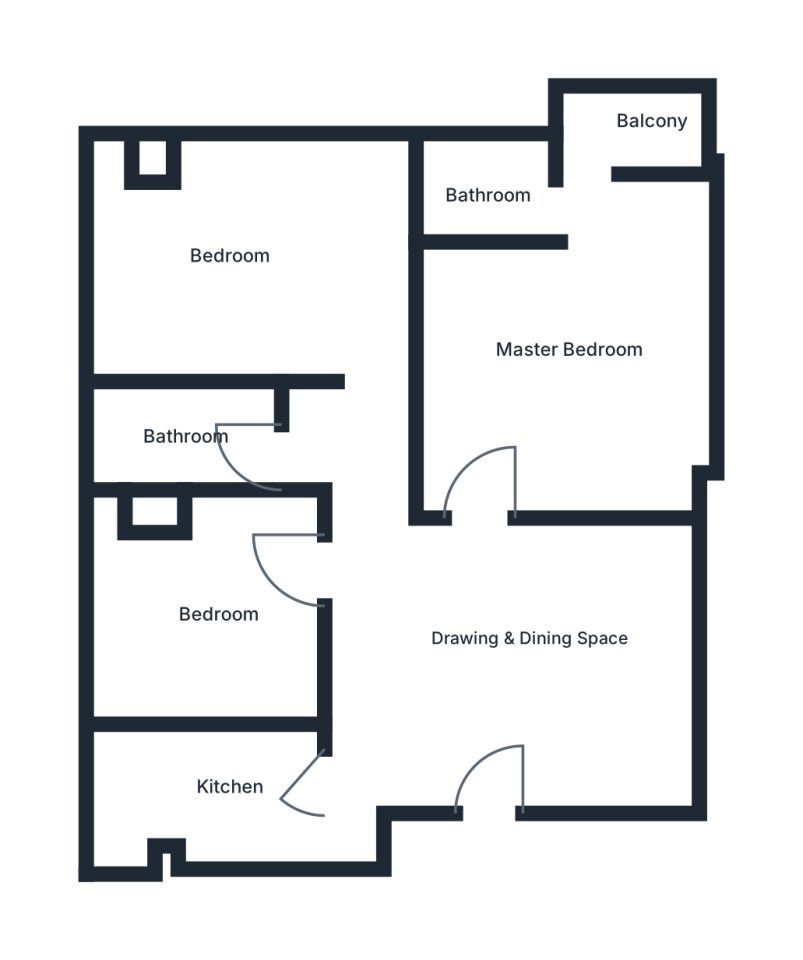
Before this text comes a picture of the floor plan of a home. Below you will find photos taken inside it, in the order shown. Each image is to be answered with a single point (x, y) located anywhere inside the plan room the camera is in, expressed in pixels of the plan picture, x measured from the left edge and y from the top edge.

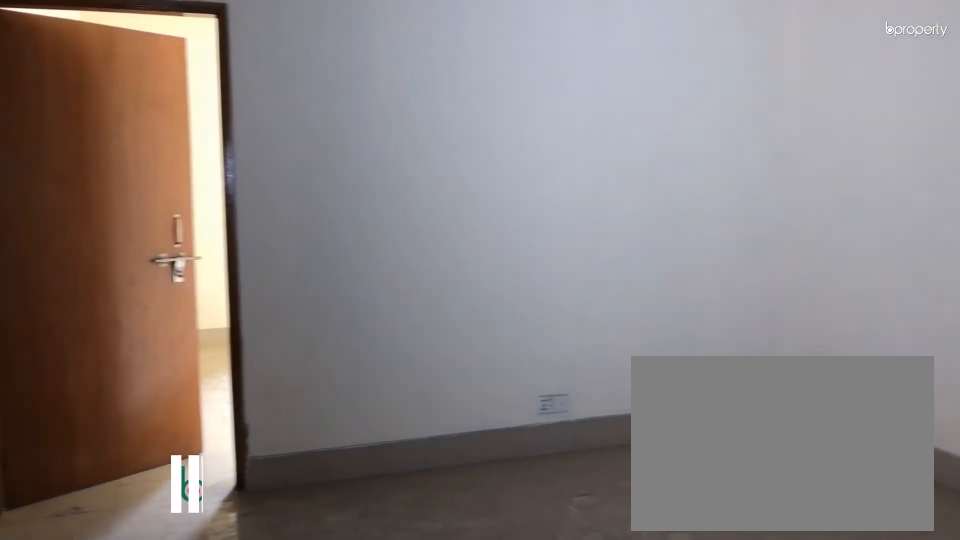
(473, 651)
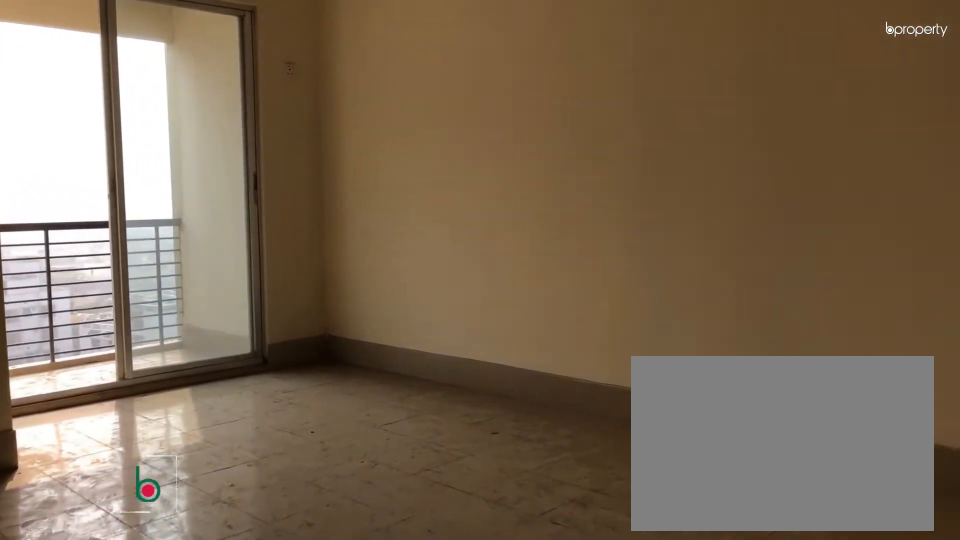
(593, 346)
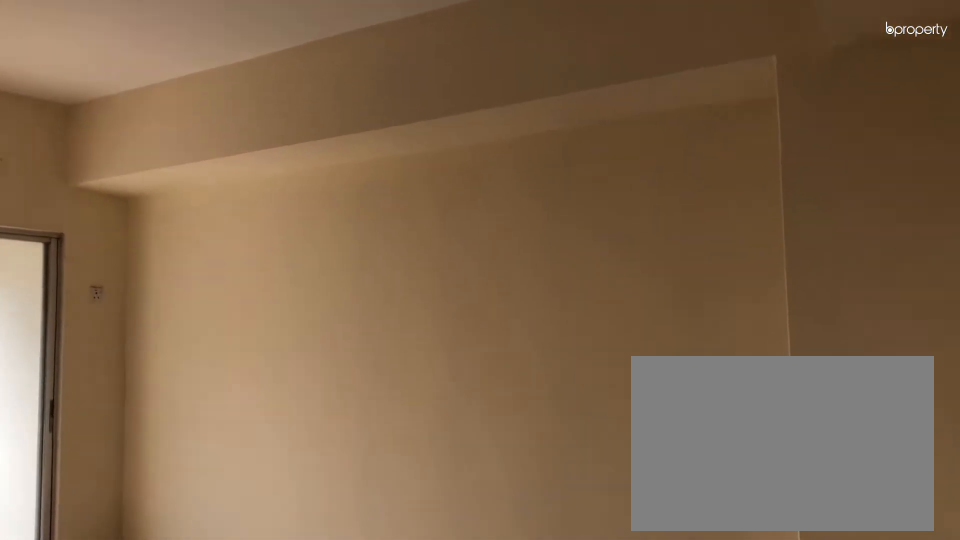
(596, 340)
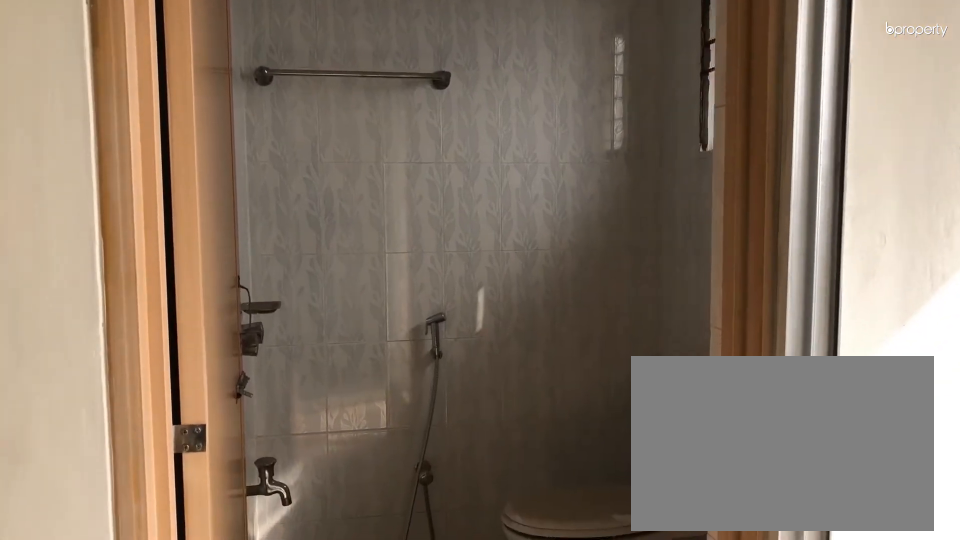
(488, 192)
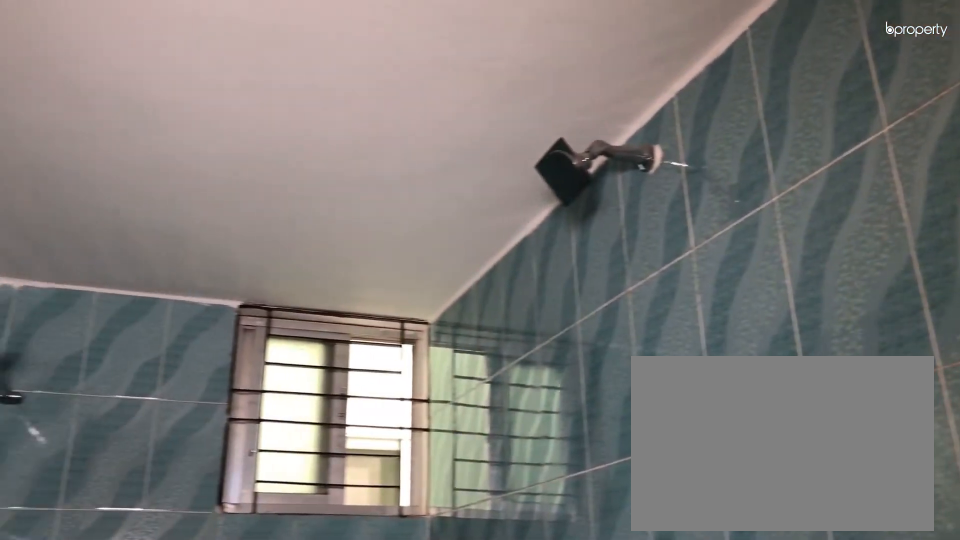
(199, 443)
